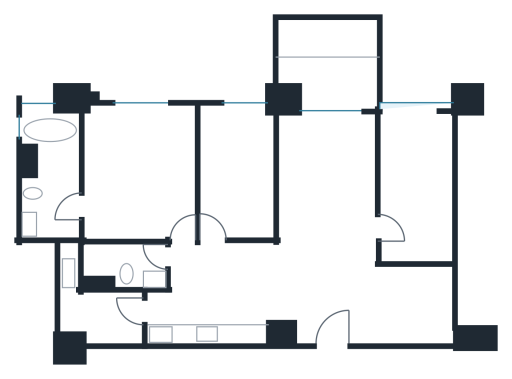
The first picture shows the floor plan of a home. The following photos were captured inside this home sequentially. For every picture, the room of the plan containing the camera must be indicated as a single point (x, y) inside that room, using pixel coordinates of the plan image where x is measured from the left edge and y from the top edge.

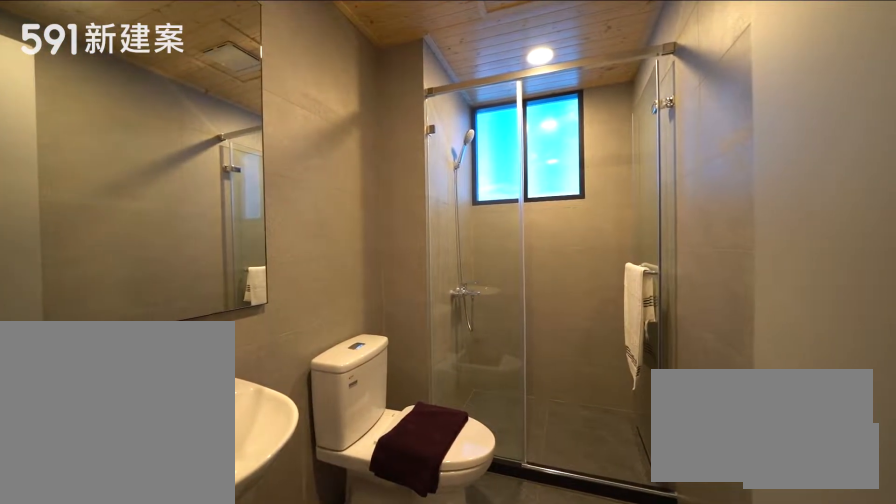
(120, 267)
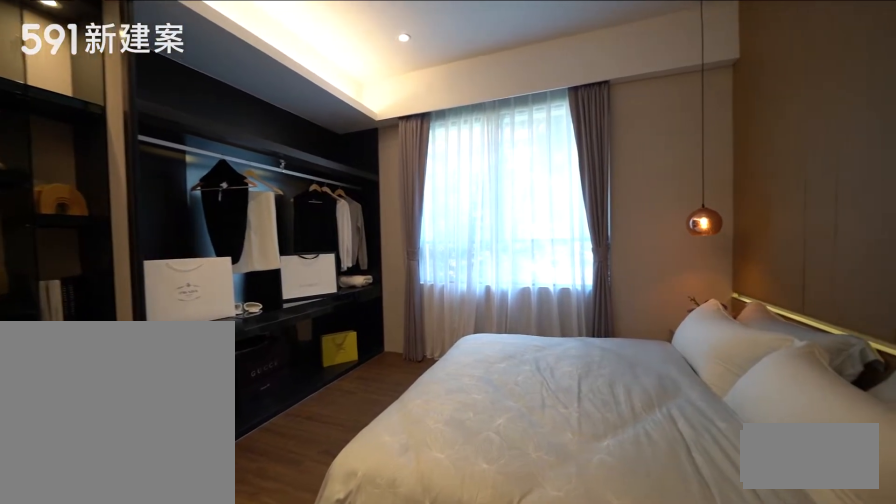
(139, 169)
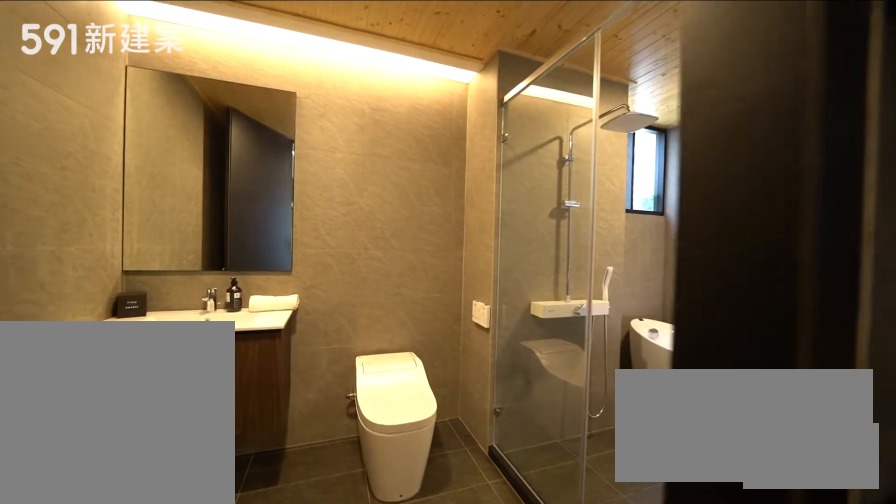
(49, 175)
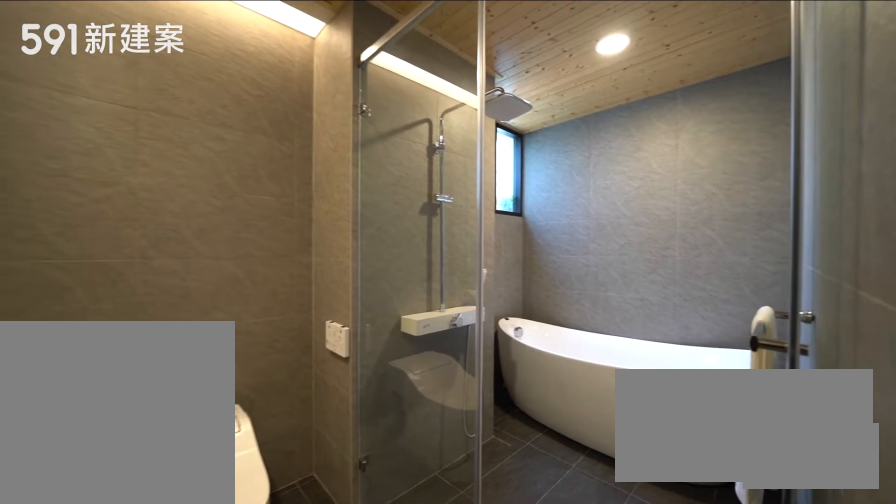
(49, 175)
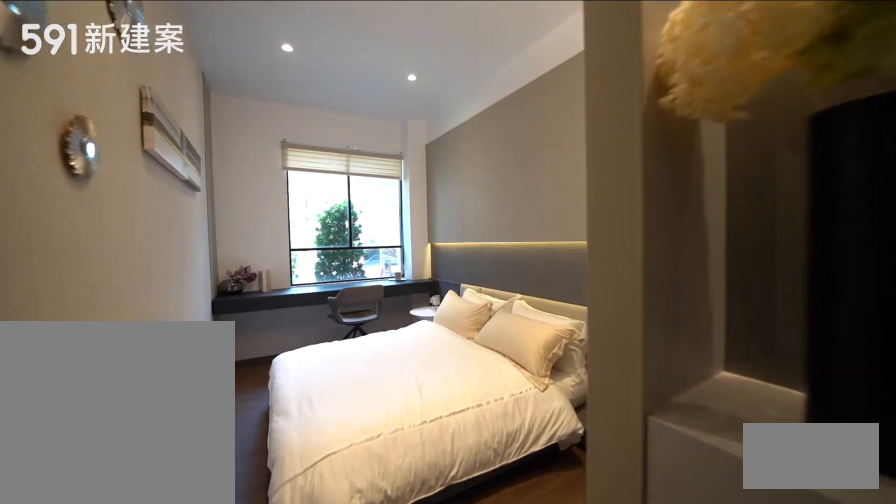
(239, 171)
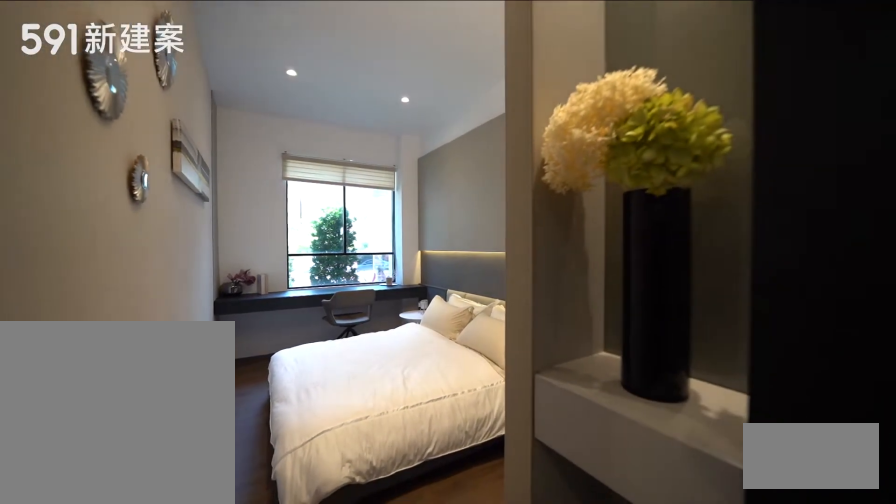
(239, 171)
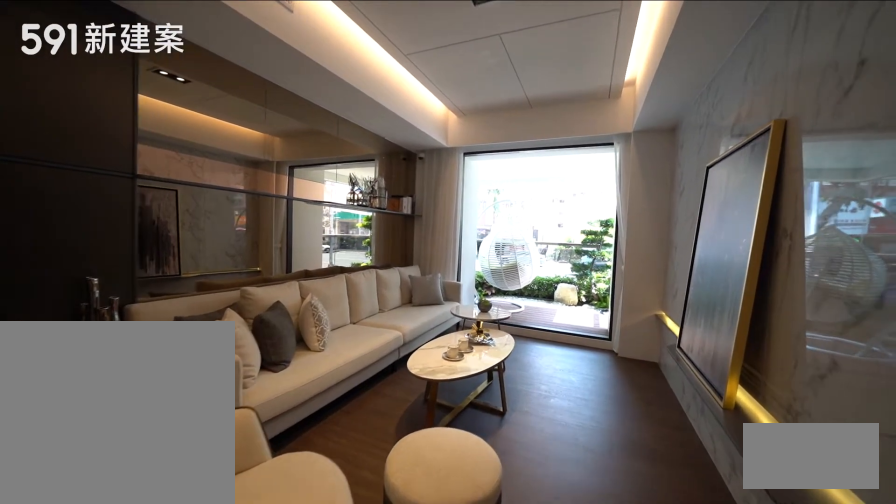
(327, 175)
